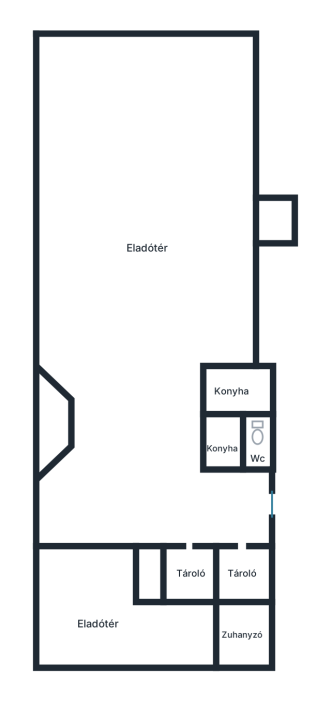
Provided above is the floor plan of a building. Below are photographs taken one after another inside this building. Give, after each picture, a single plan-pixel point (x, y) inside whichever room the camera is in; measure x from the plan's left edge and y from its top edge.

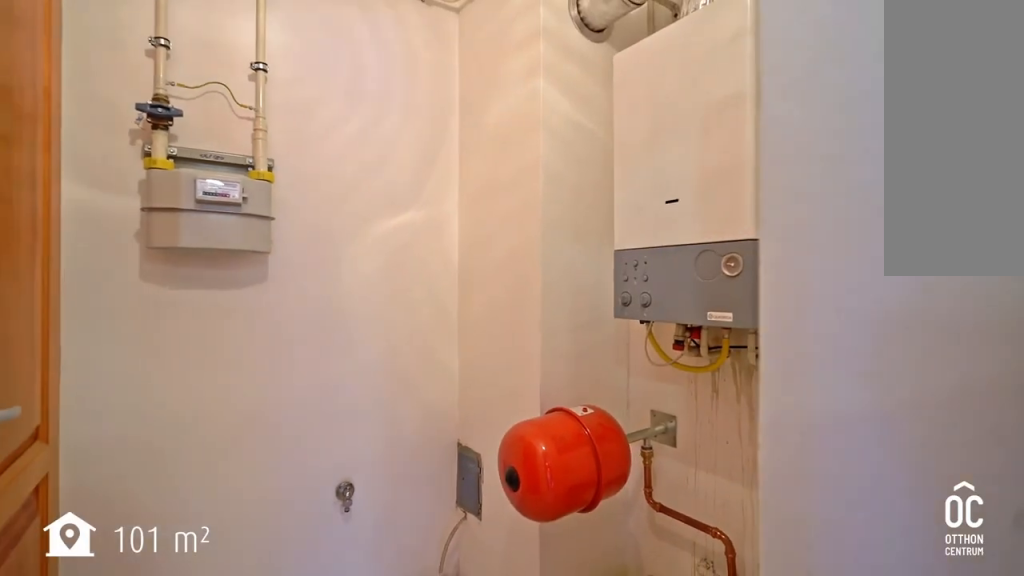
(273, 219)
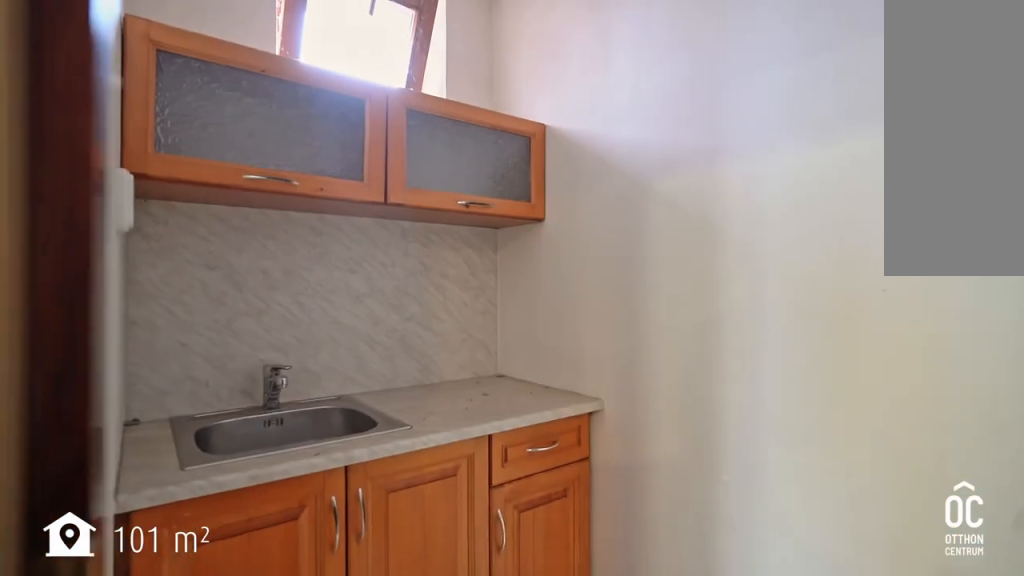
(235, 391)
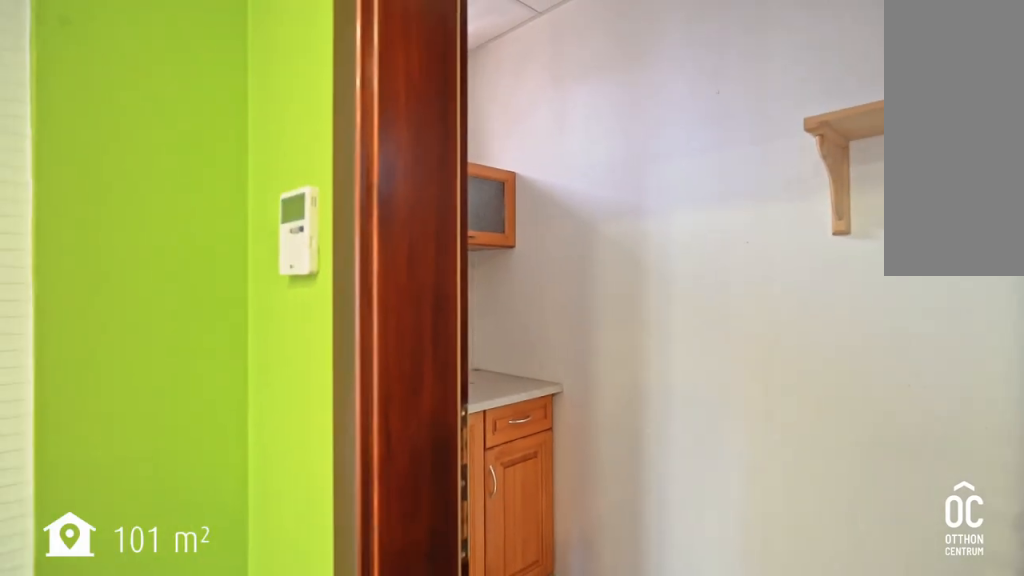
(236, 391)
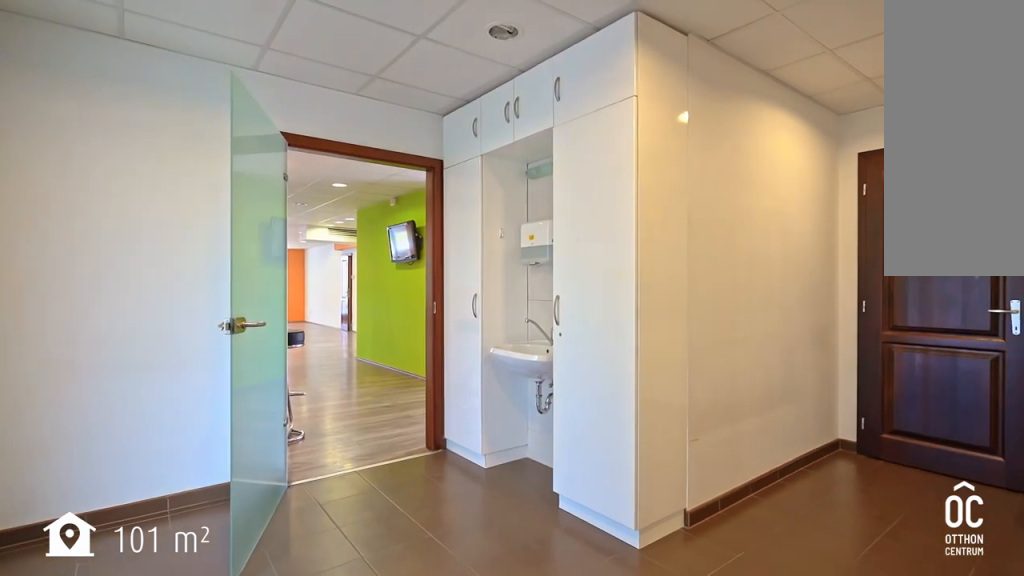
(97, 619)
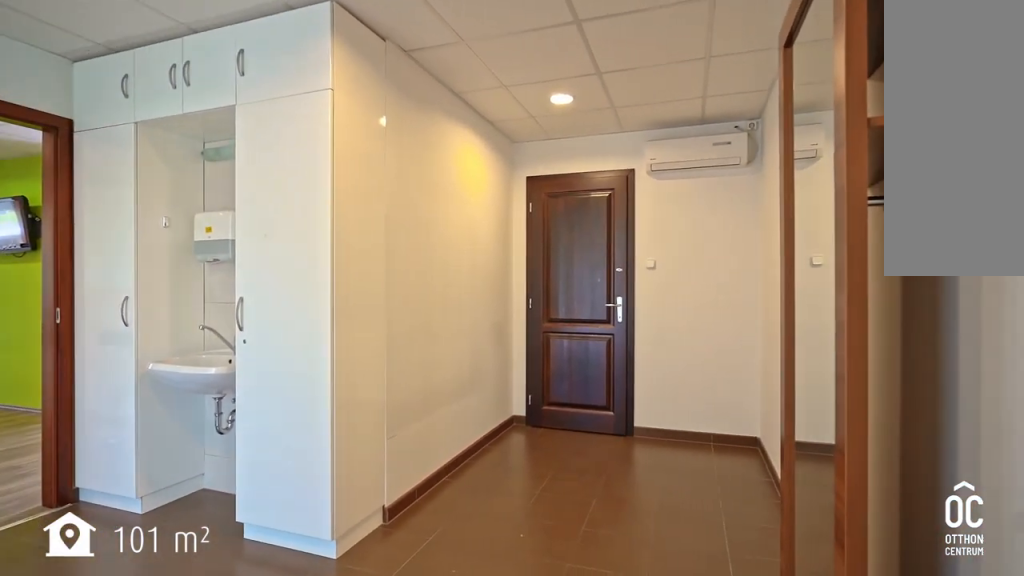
(97, 620)
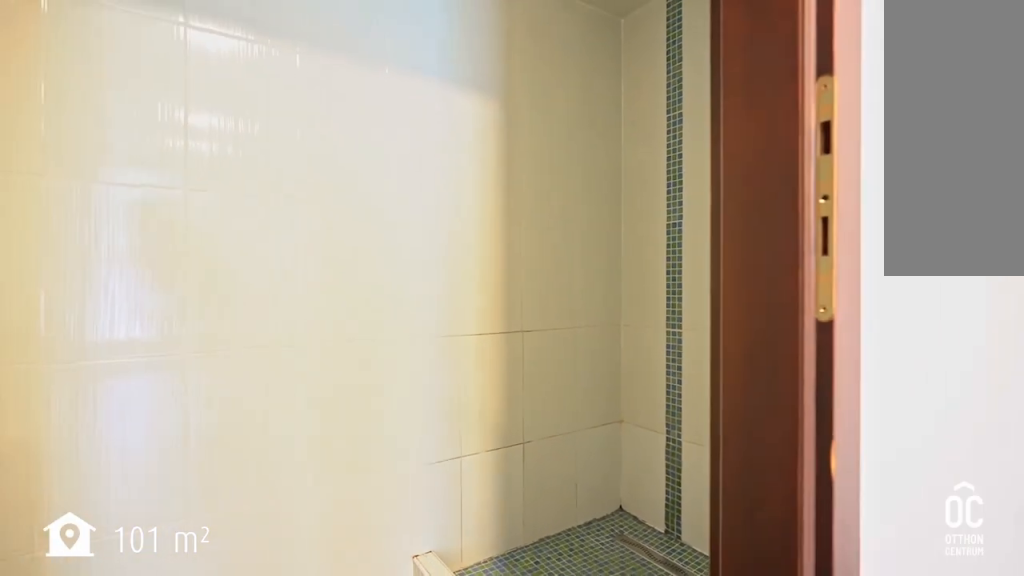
(244, 634)
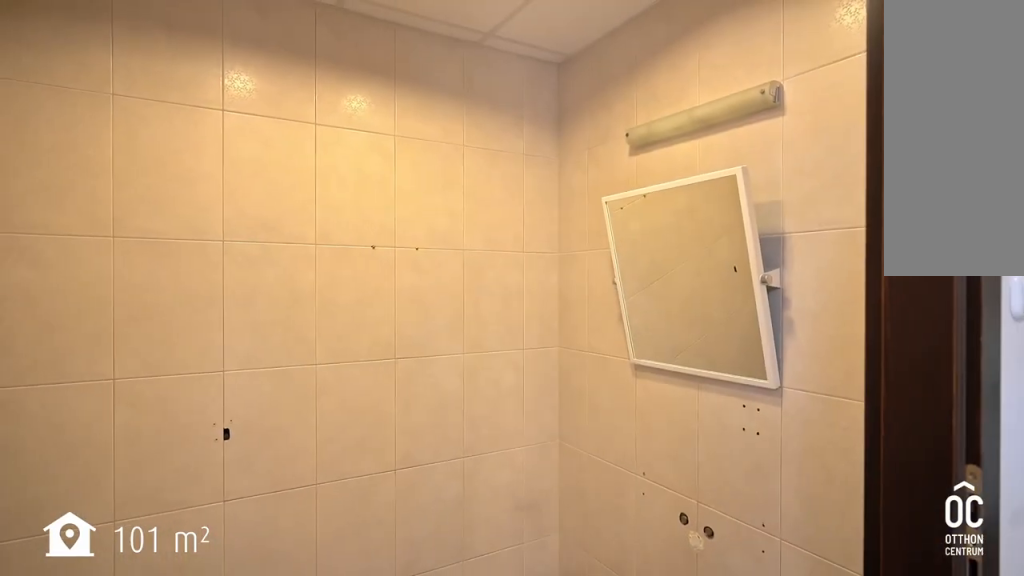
(243, 573)
